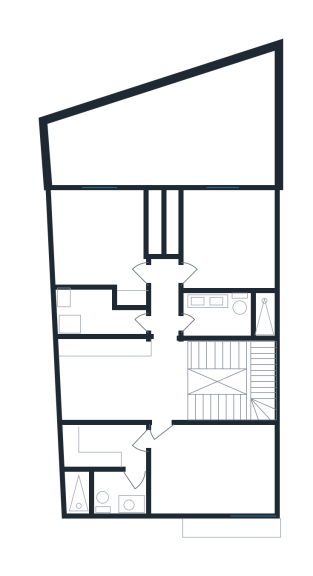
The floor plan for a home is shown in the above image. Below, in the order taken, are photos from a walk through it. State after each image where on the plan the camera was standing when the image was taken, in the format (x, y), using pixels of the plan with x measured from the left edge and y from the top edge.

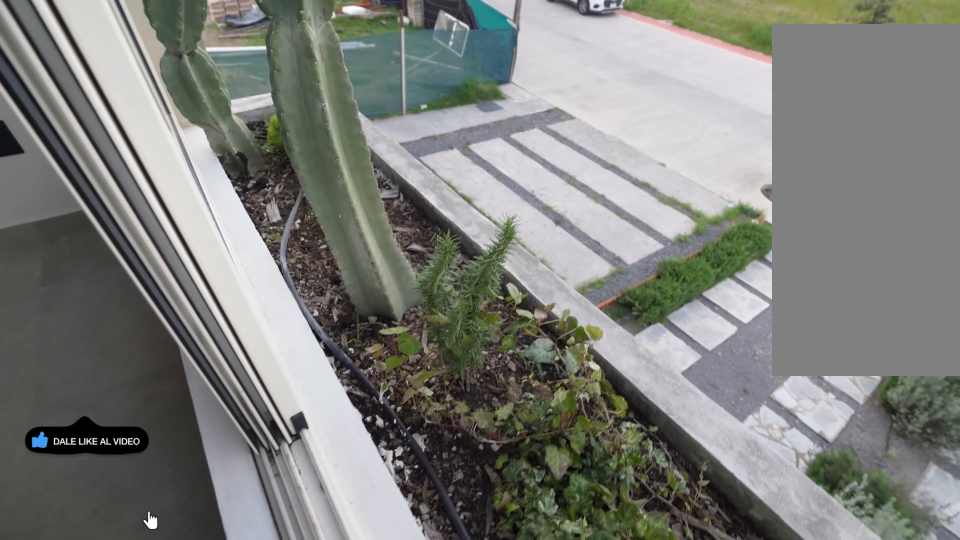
(212, 504)
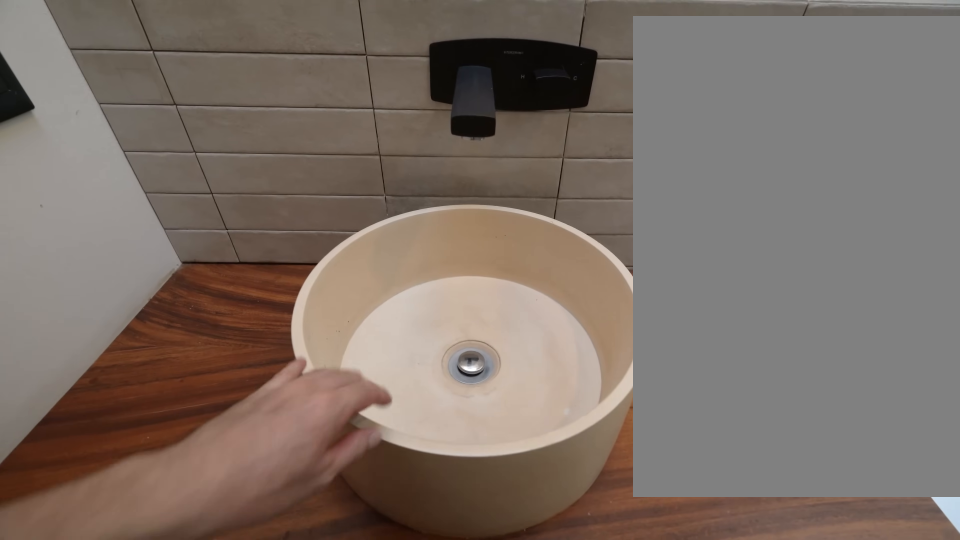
(134, 483)
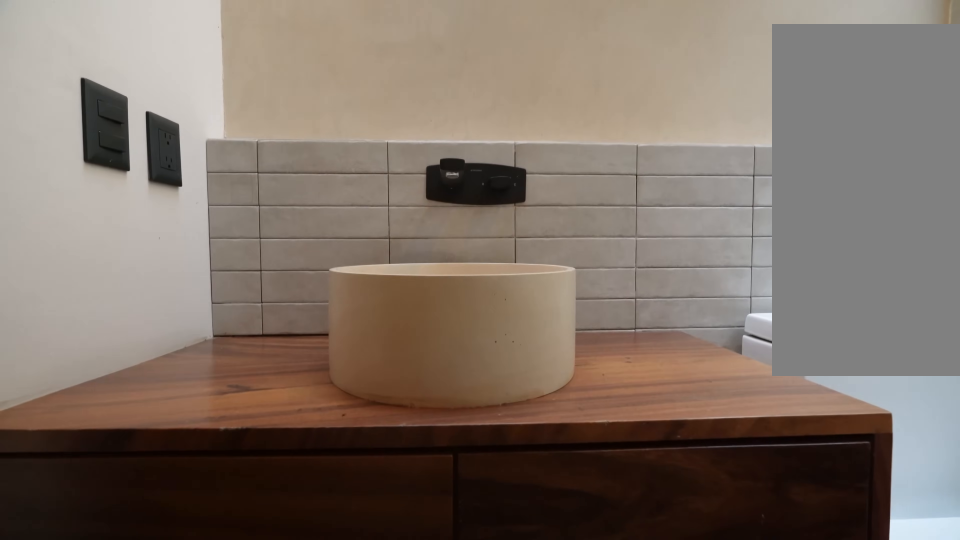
(124, 486)
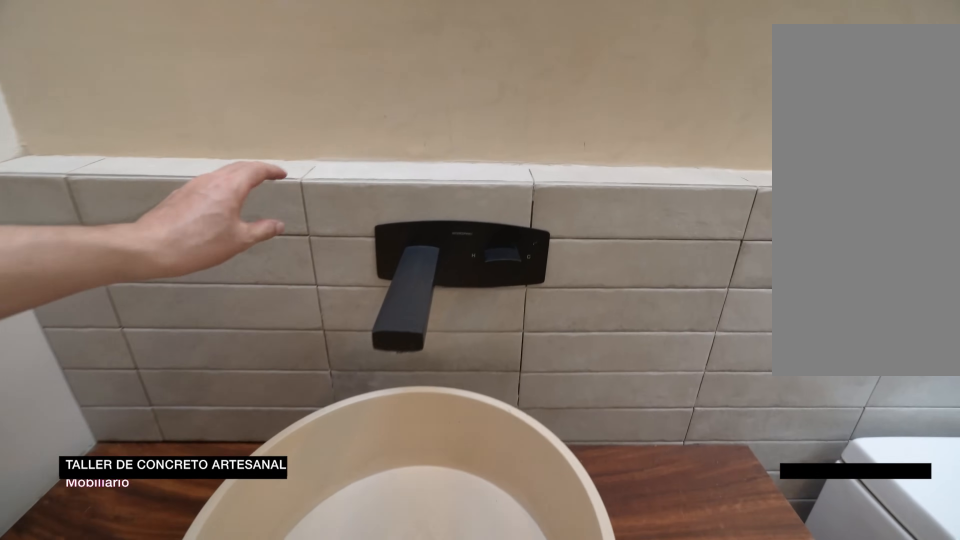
(125, 486)
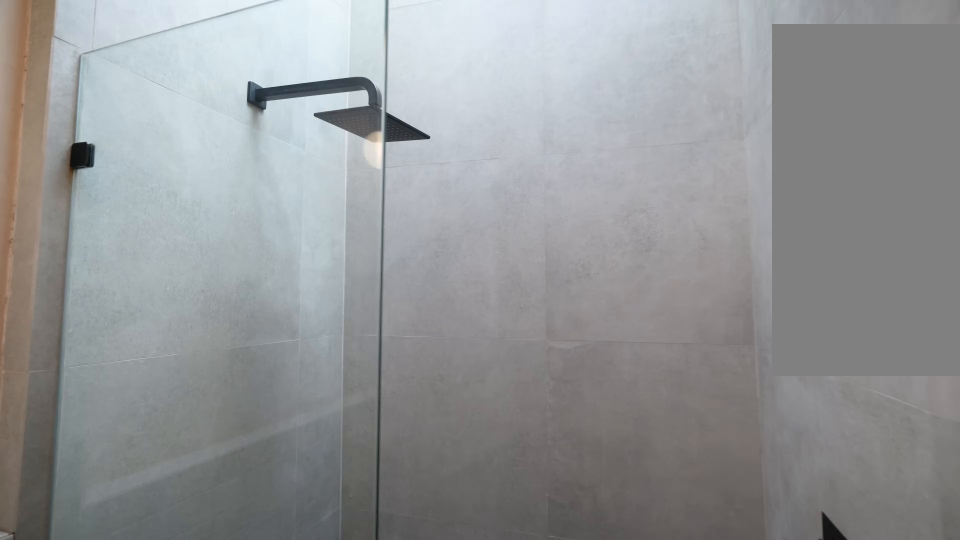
(119, 479)
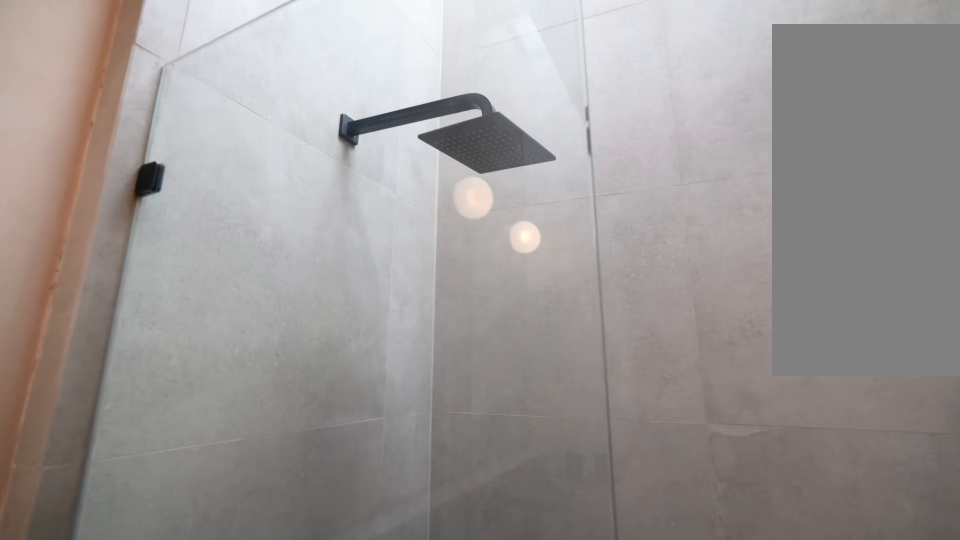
(87, 495)
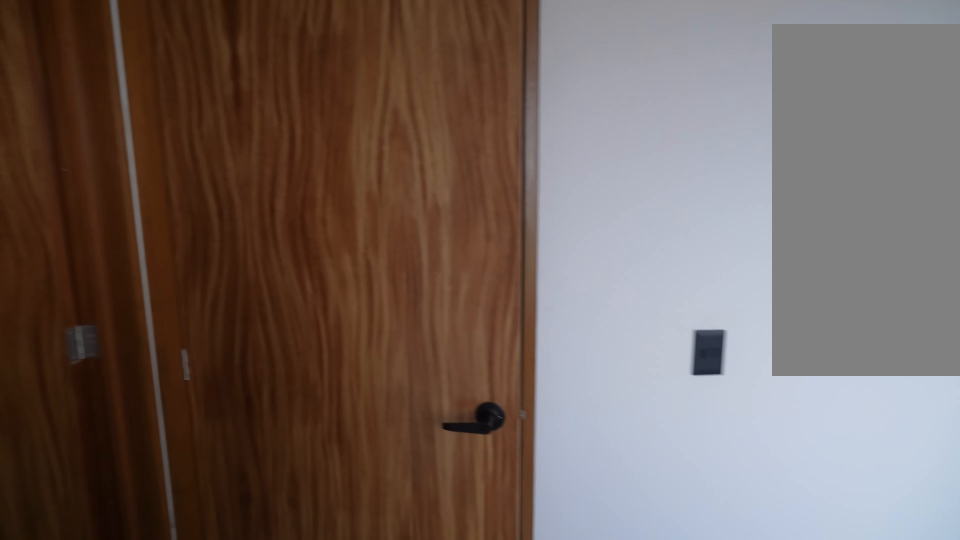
(155, 448)
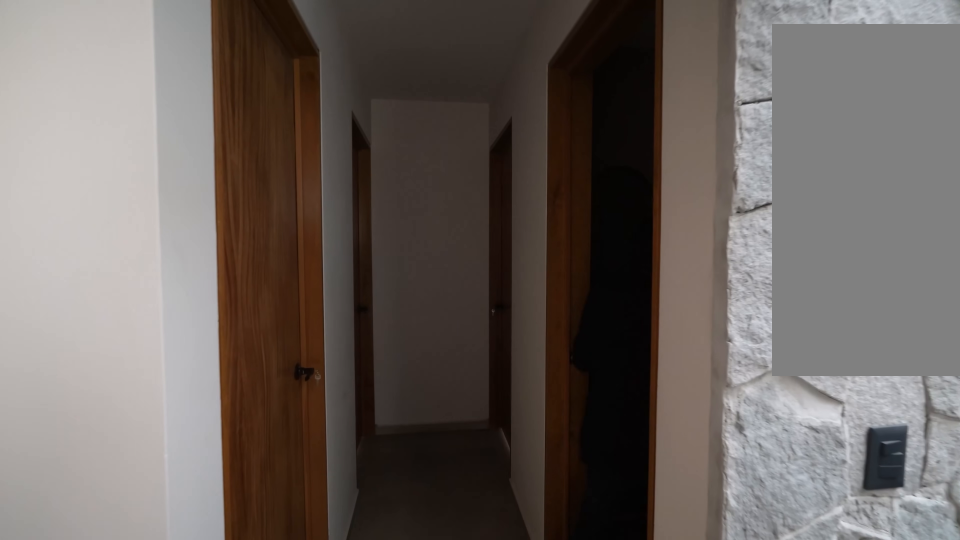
(156, 351)
